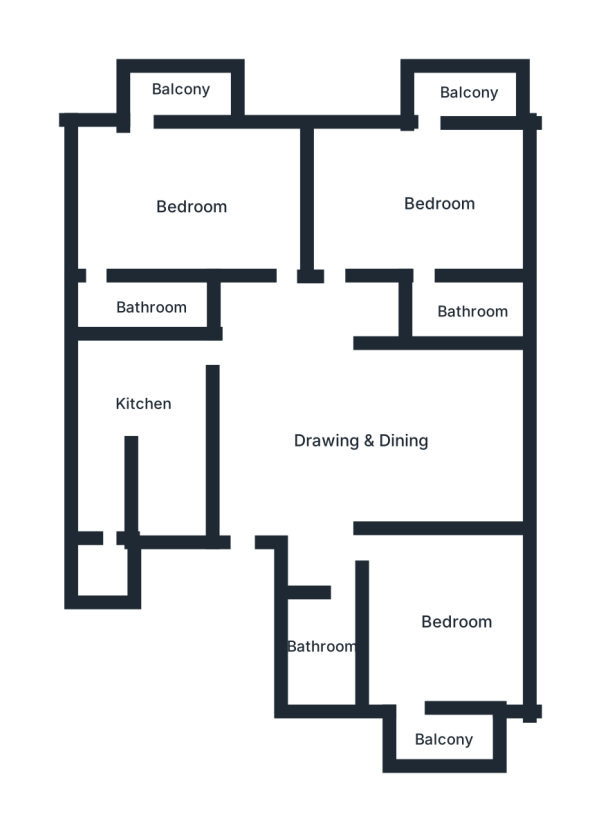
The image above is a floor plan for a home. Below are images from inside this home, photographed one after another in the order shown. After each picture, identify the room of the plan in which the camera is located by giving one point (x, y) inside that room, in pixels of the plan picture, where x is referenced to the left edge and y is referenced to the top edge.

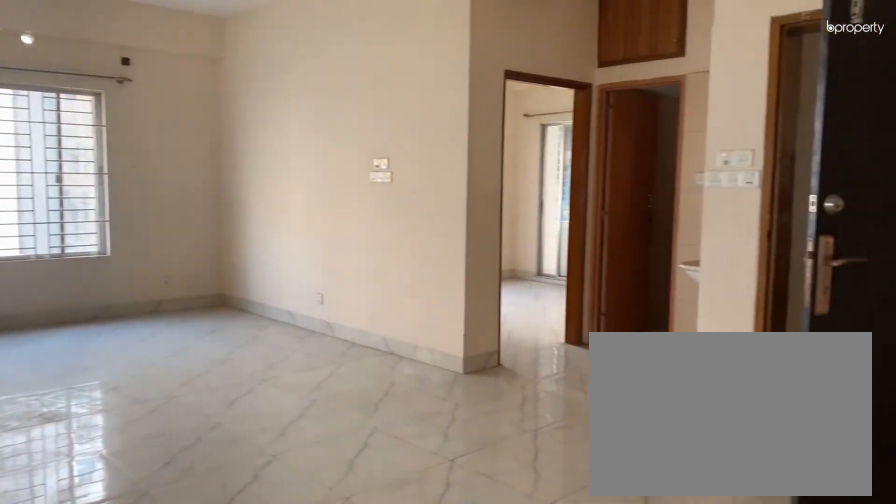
(360, 432)
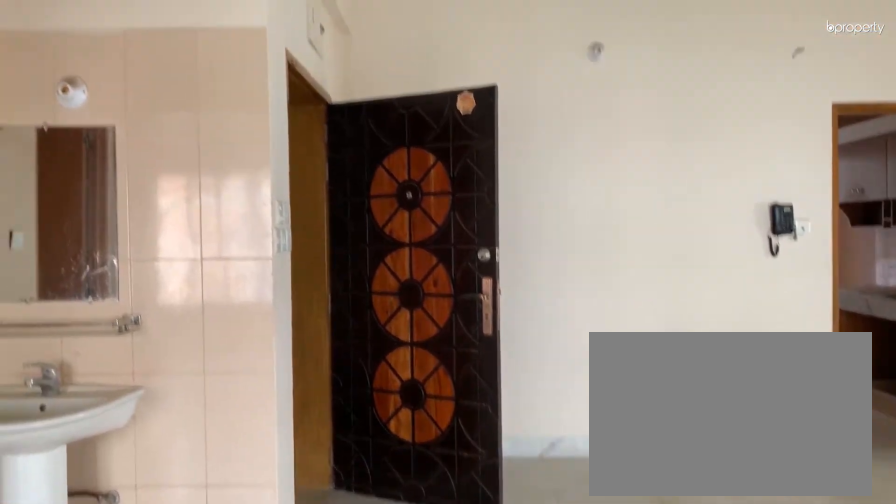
(364, 432)
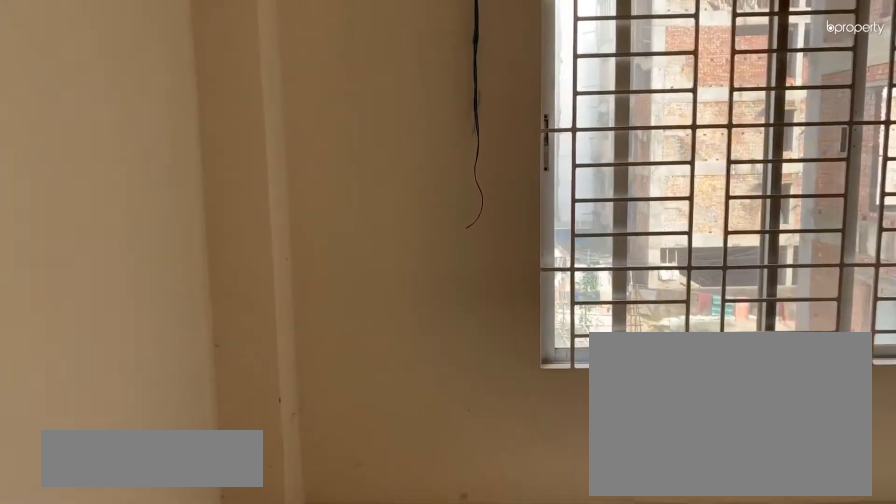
(444, 633)
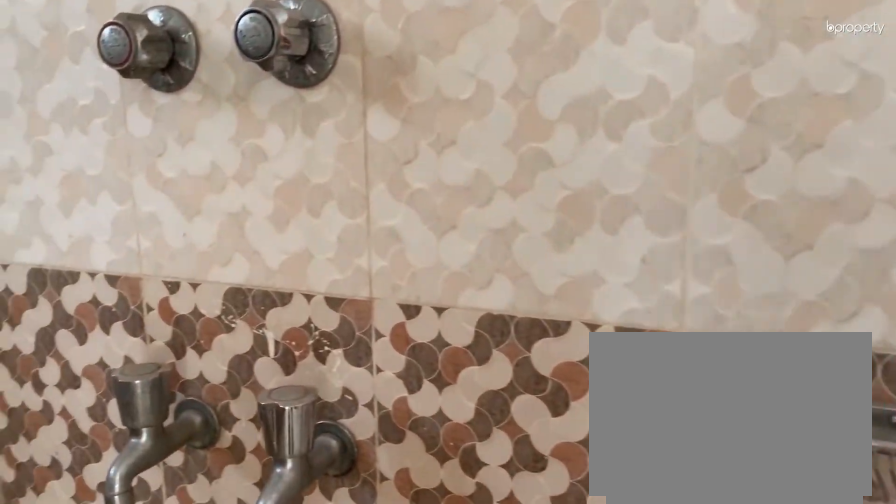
(470, 310)
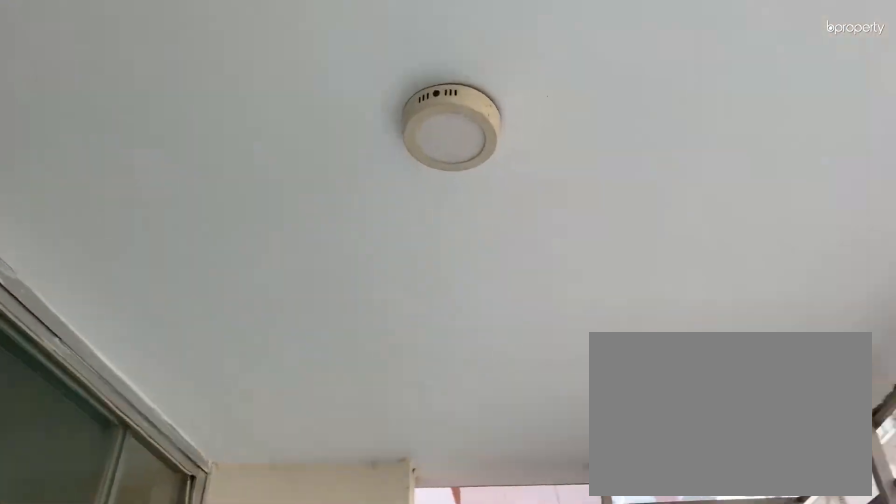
(462, 99)
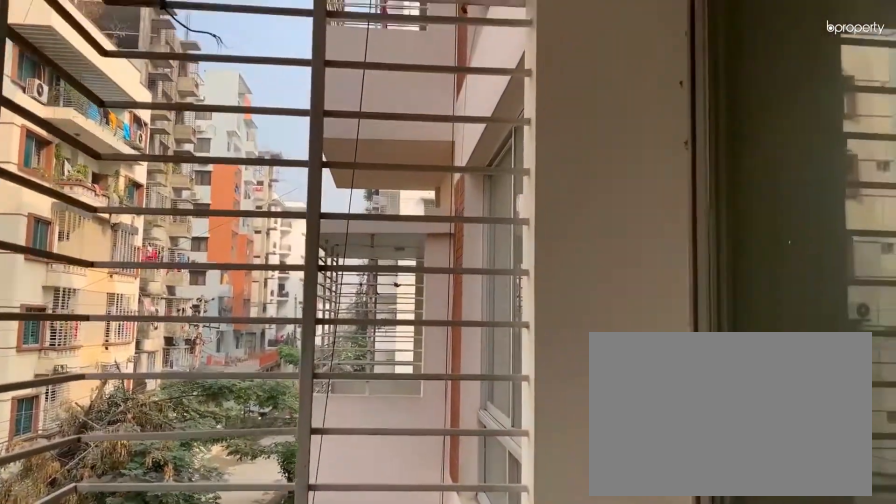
(187, 93)
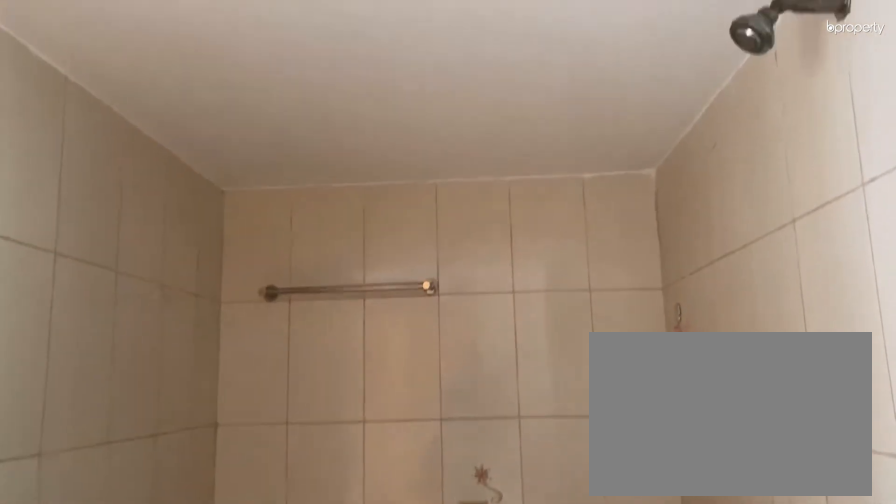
(166, 310)
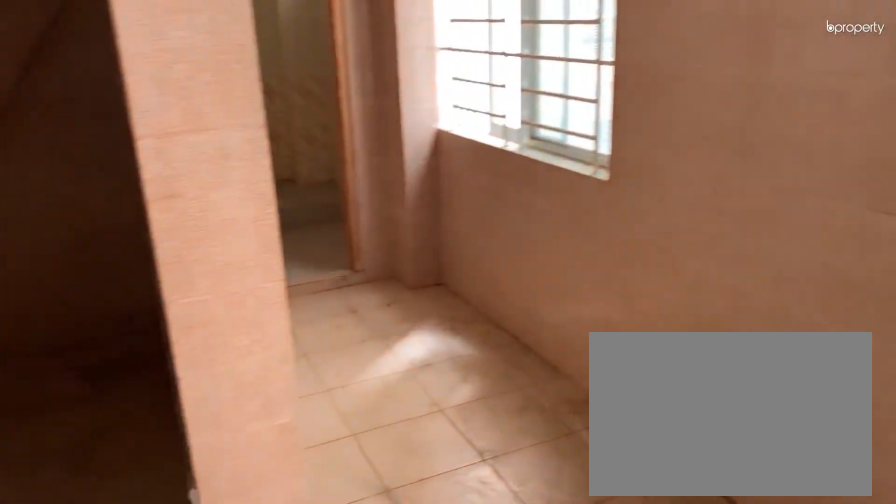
(130, 388)
